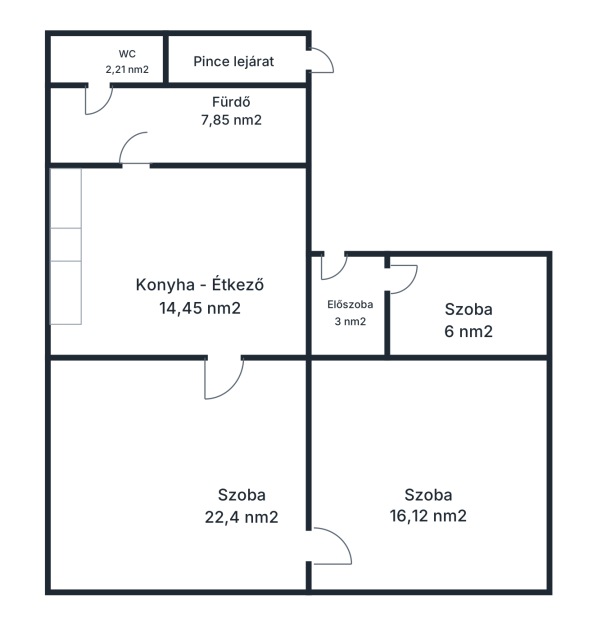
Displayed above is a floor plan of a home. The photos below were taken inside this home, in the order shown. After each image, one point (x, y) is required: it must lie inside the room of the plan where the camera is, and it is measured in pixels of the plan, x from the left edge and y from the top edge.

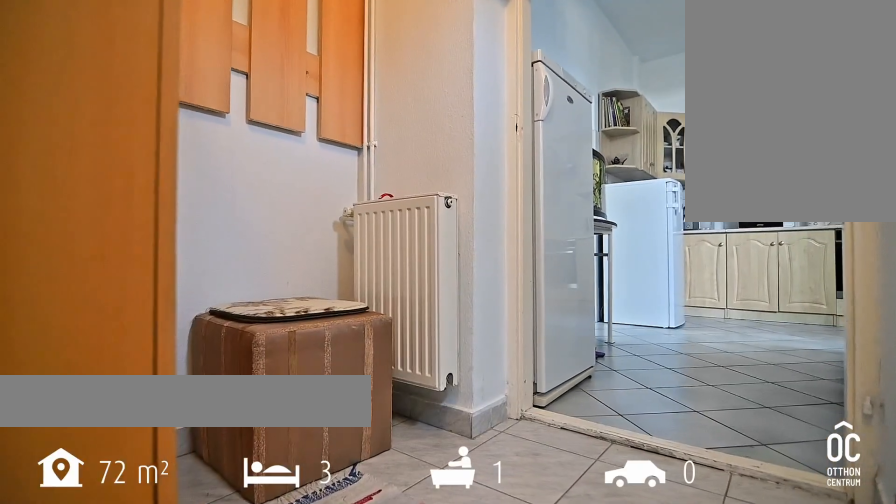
(346, 308)
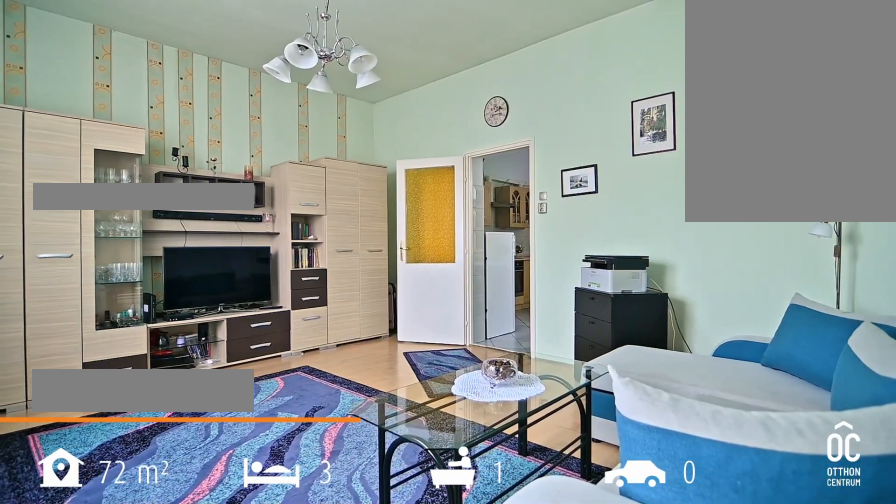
(179, 478)
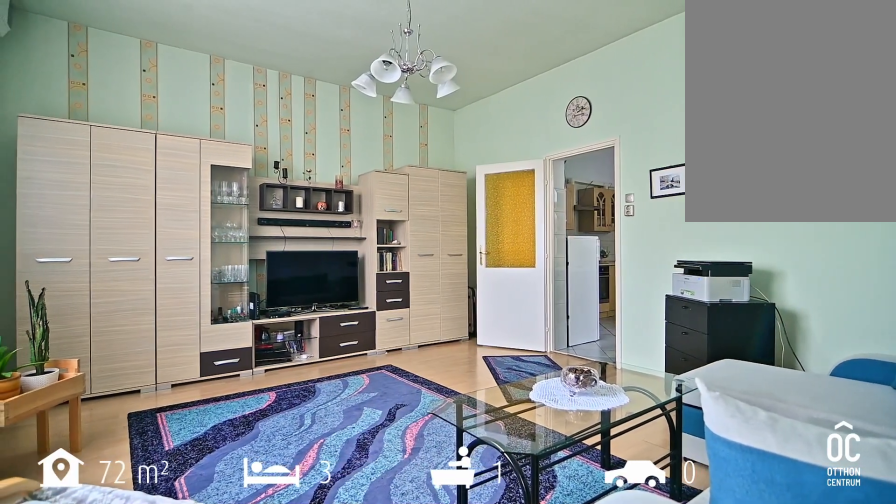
(179, 478)
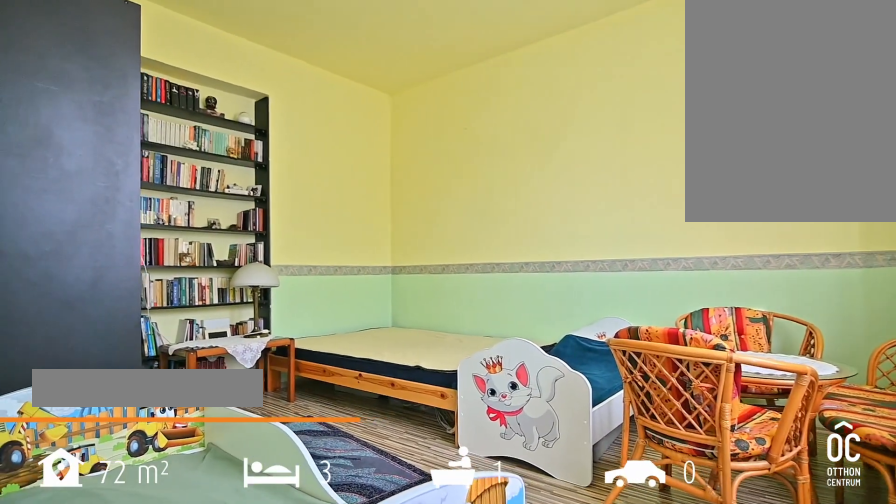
(434, 479)
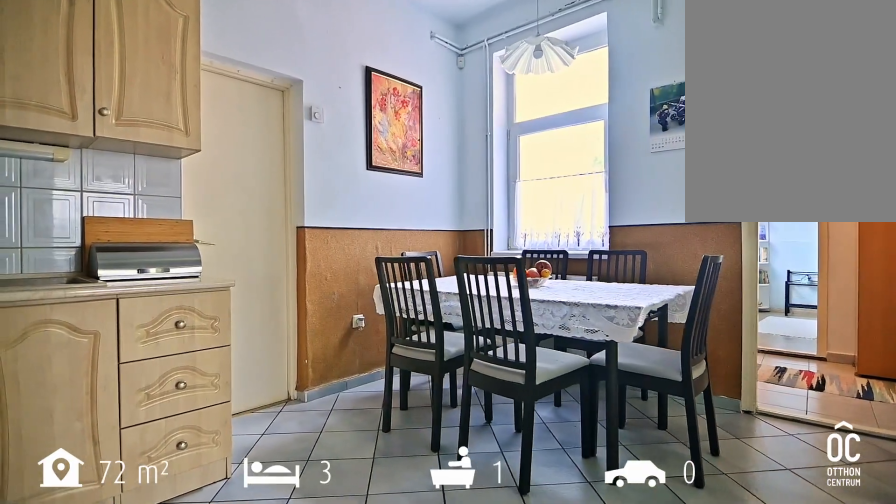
(181, 264)
